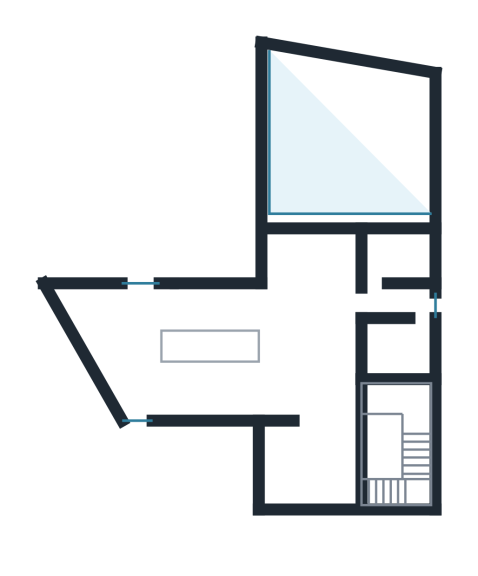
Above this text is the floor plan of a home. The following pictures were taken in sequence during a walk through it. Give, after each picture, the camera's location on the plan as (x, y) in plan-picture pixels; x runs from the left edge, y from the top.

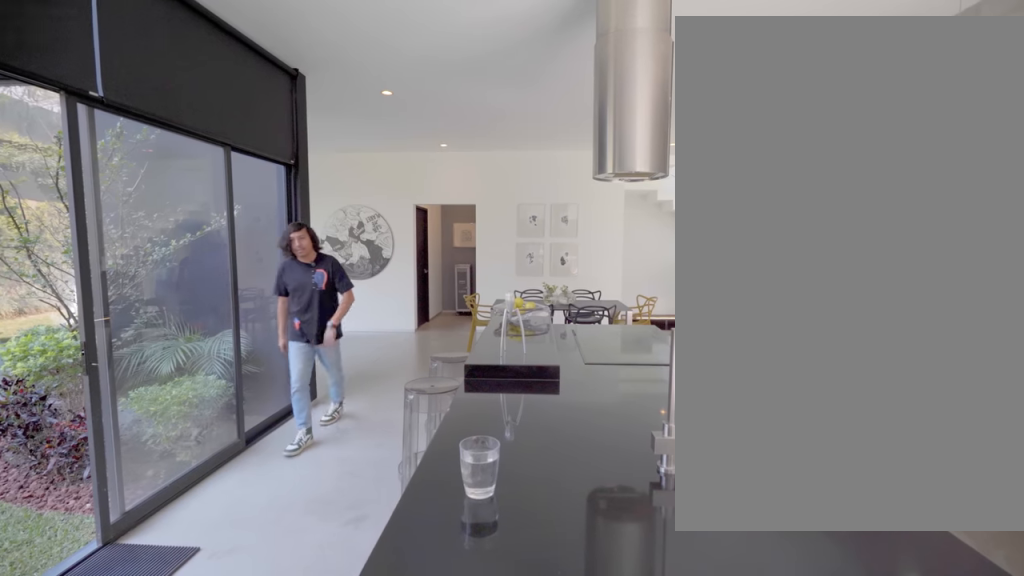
(140, 344)
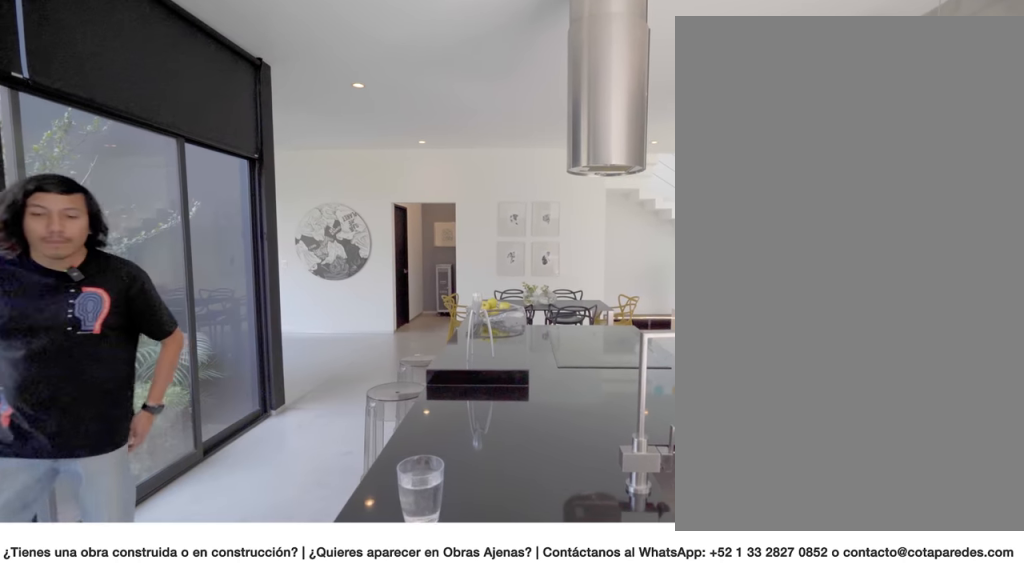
(140, 345)
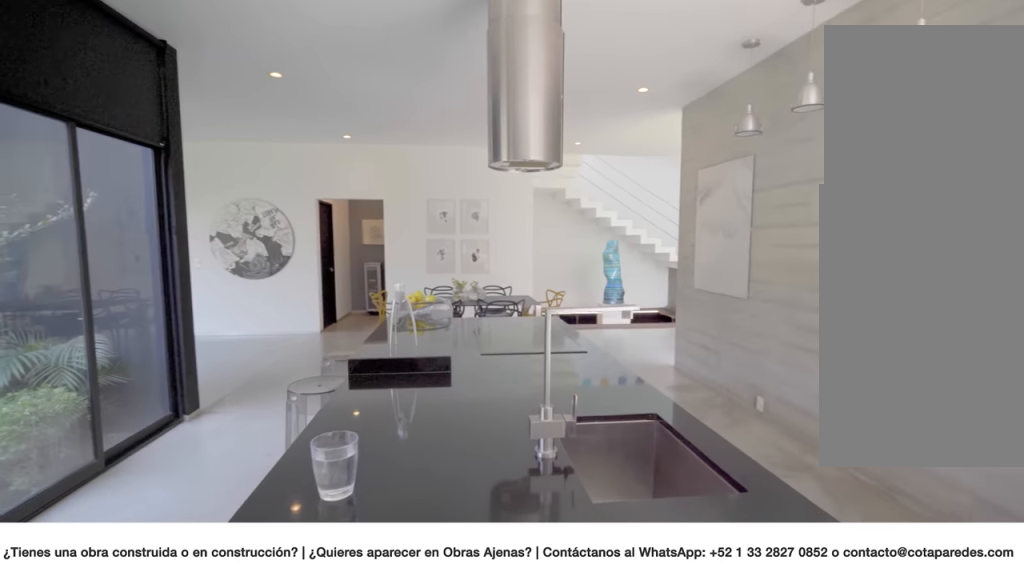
(140, 346)
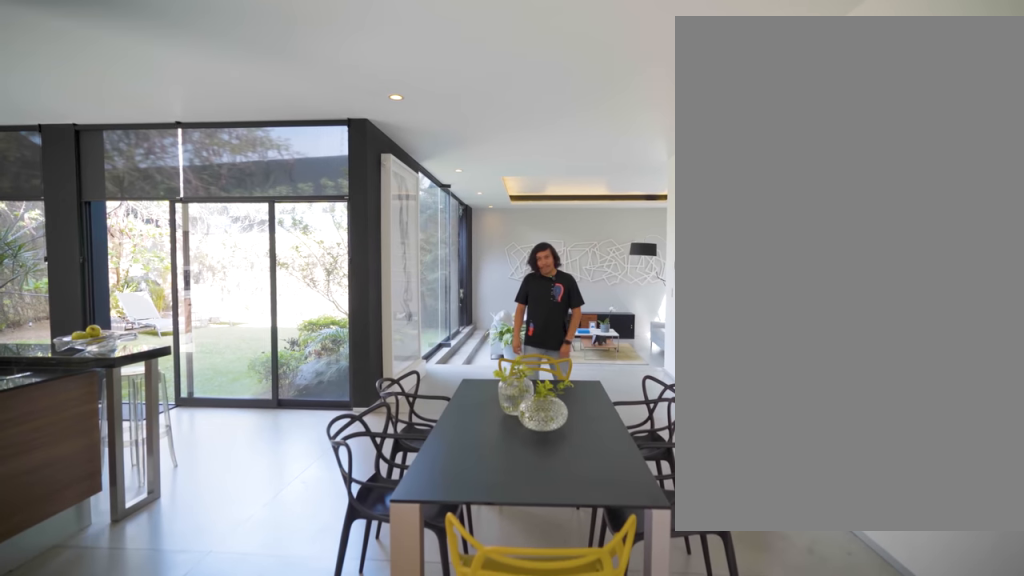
(312, 400)
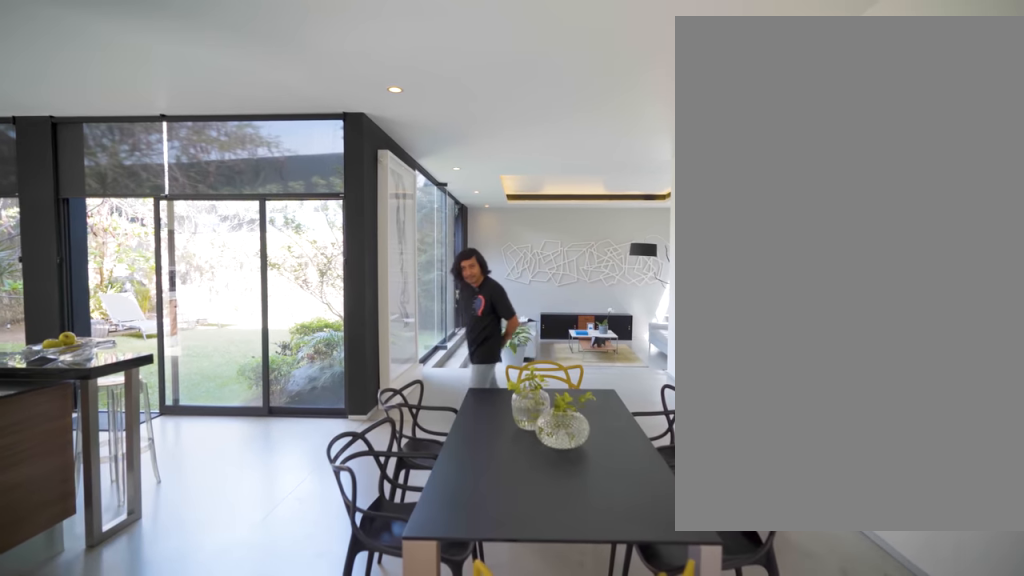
(312, 400)
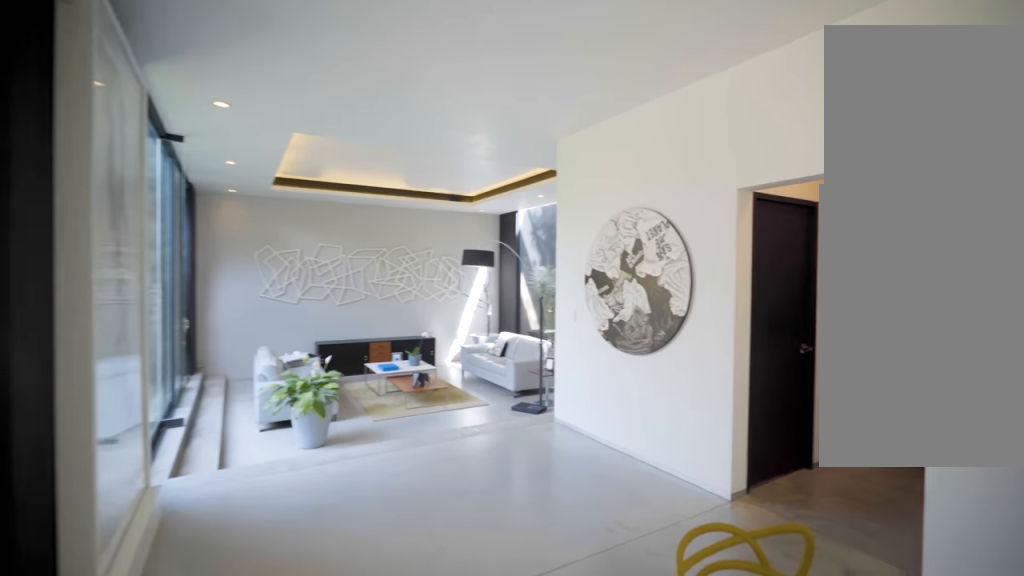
(294, 389)
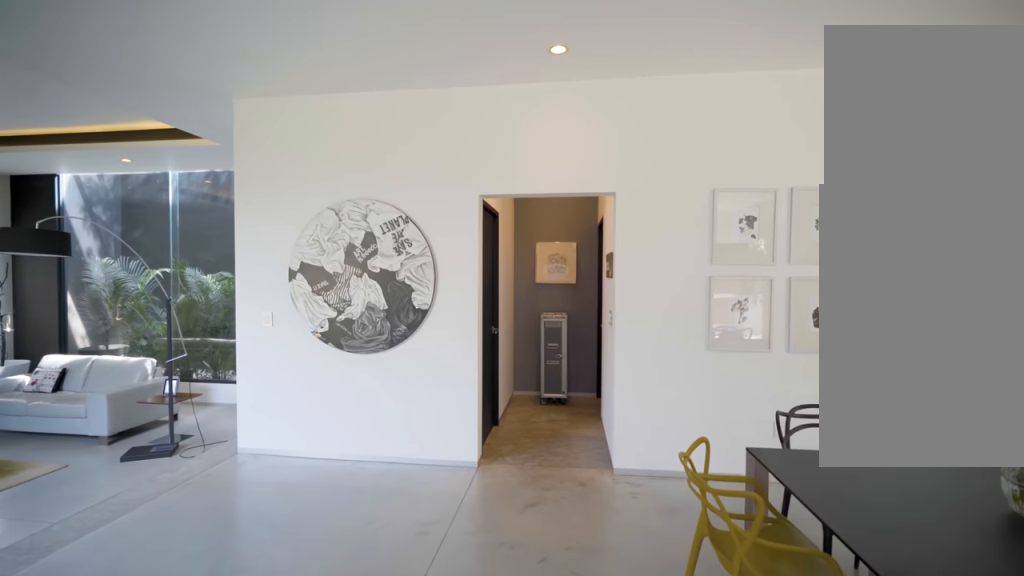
(300, 302)
